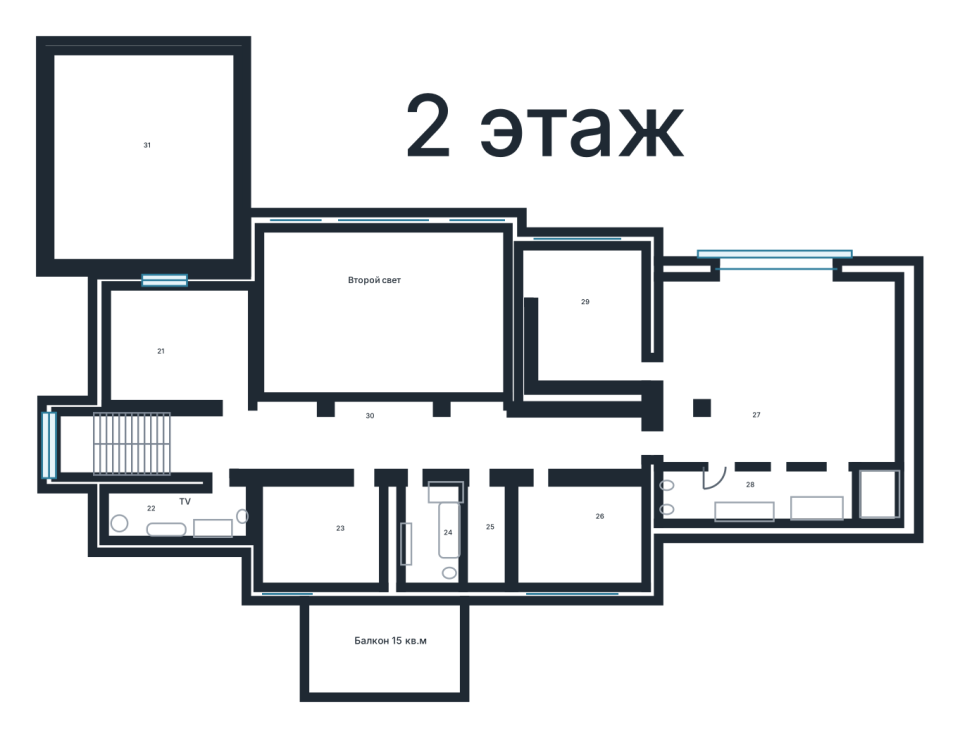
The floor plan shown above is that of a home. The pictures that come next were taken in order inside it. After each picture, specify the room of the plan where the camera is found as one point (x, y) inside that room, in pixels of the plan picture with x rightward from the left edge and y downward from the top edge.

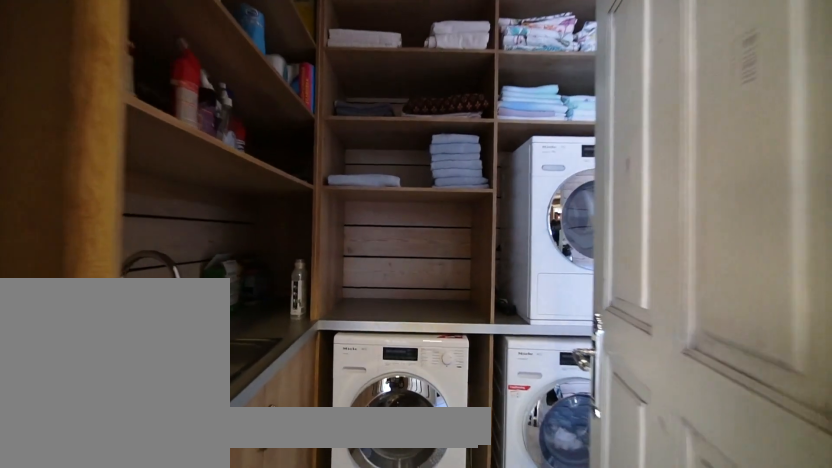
(176, 517)
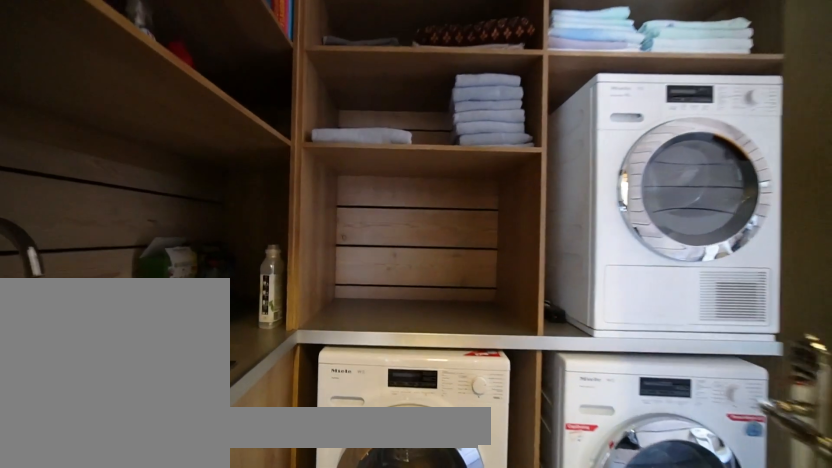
(176, 517)
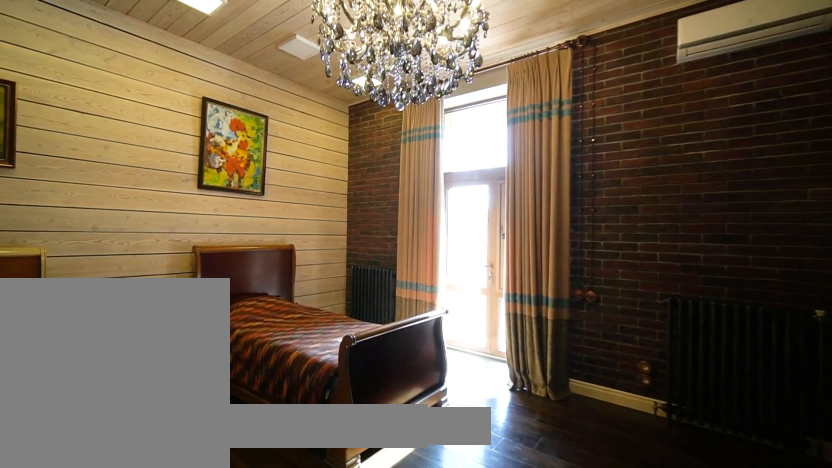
(178, 345)
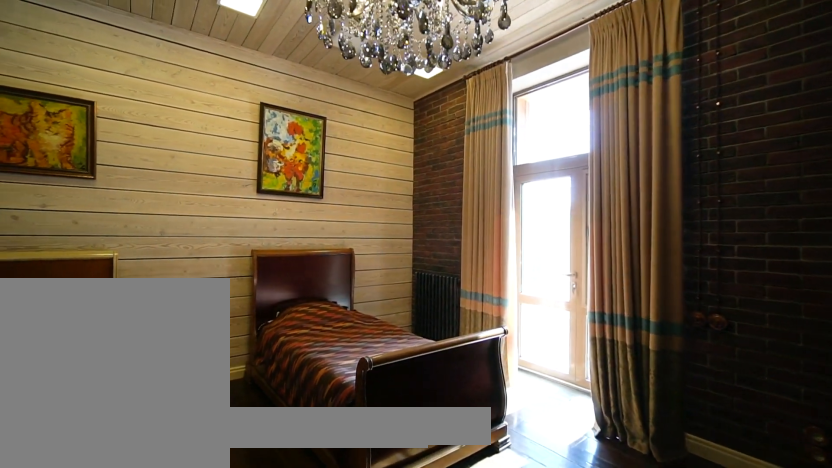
(178, 345)
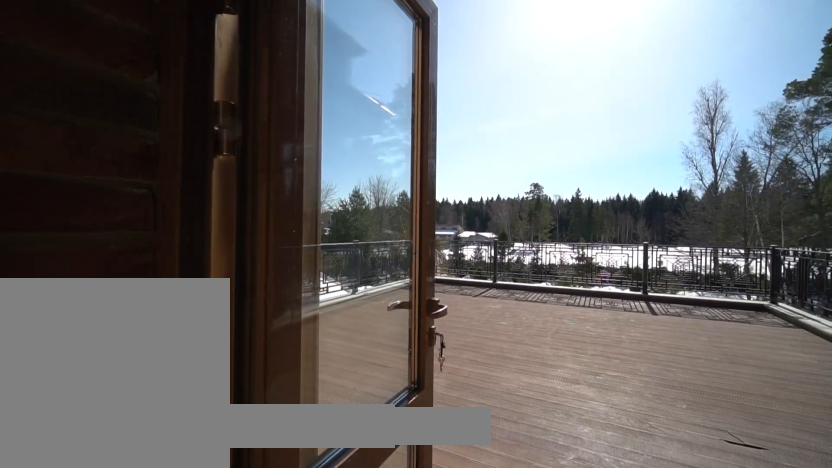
(145, 158)
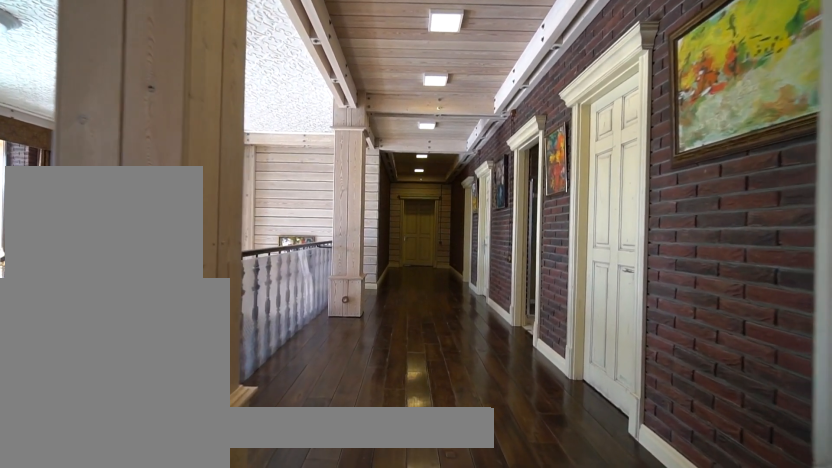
(453, 443)
